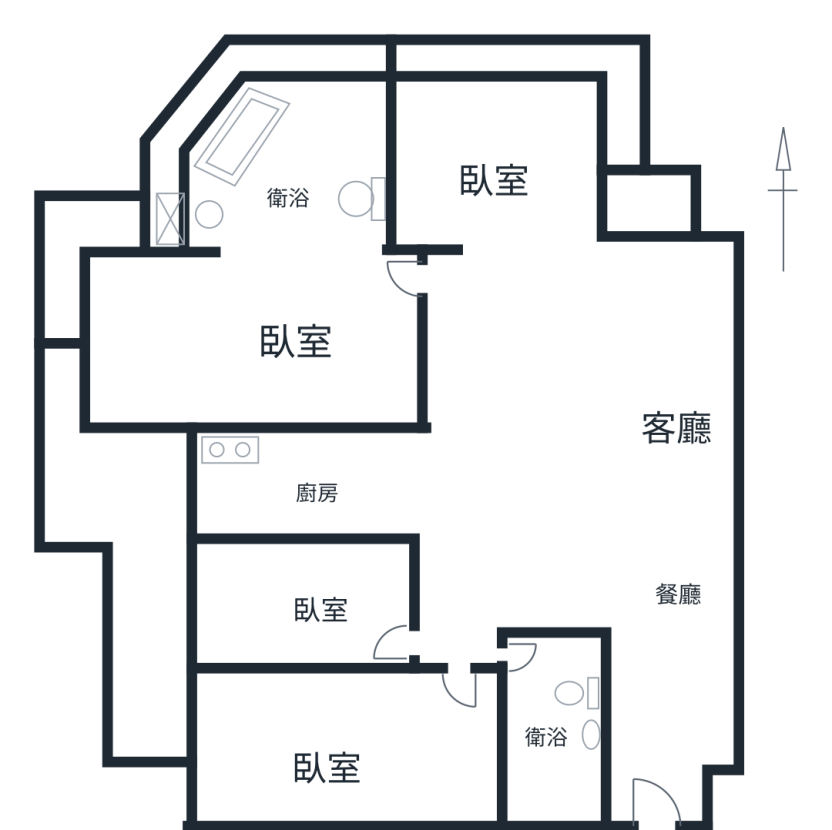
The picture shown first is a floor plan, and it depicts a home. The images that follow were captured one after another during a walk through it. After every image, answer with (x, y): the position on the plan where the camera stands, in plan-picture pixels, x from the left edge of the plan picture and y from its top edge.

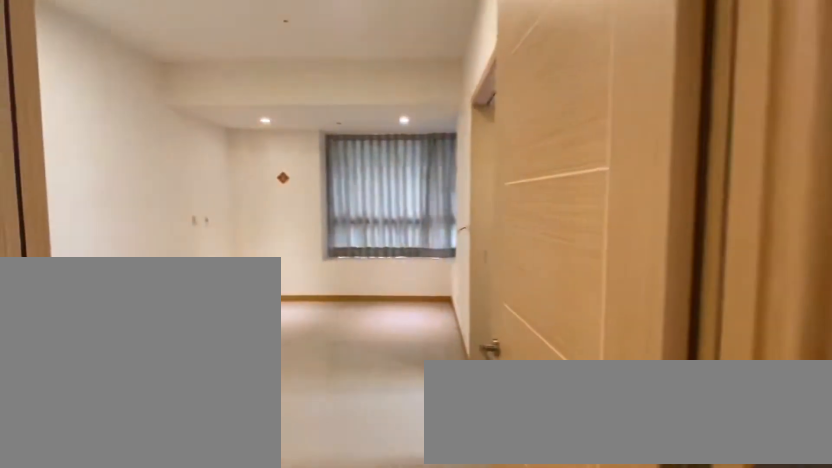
(306, 291)
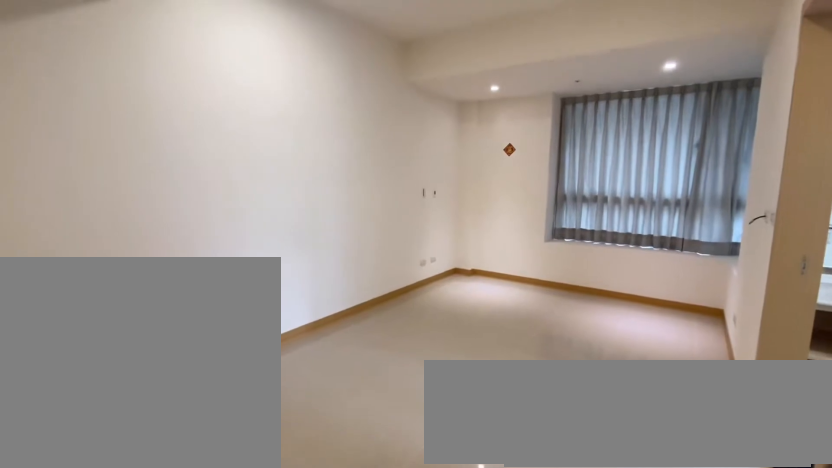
(305, 293)
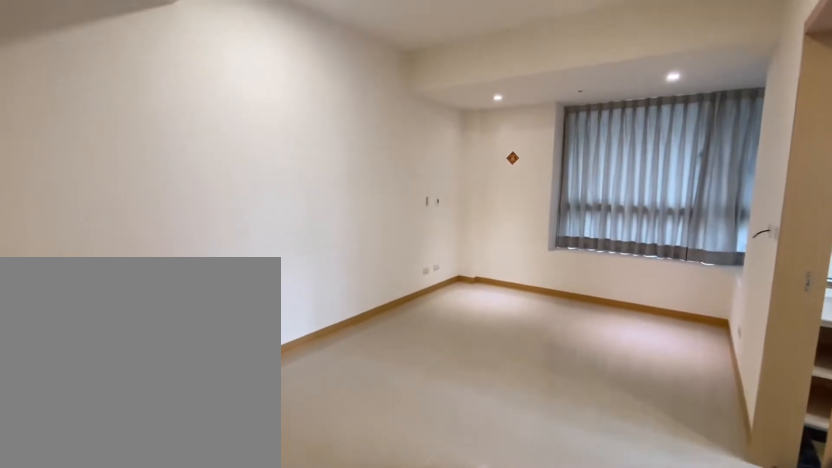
(304, 320)
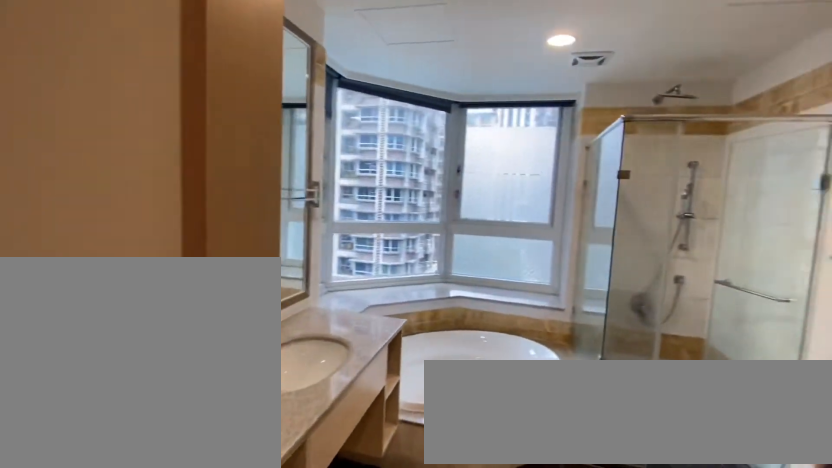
(298, 133)
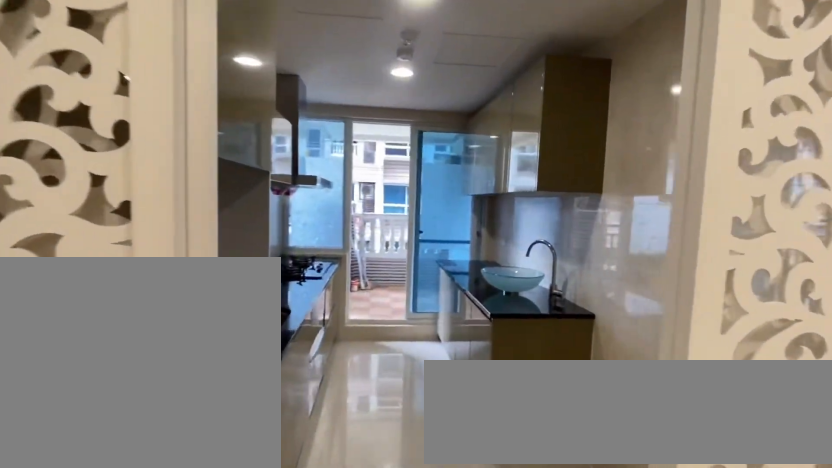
(318, 466)
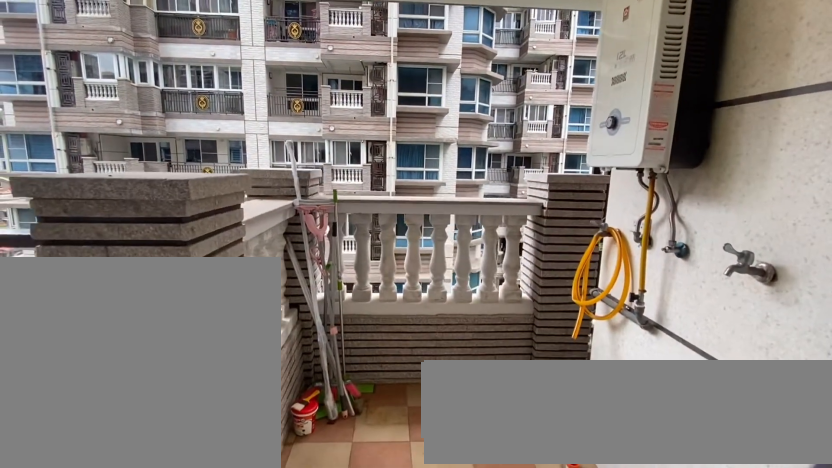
(133, 501)
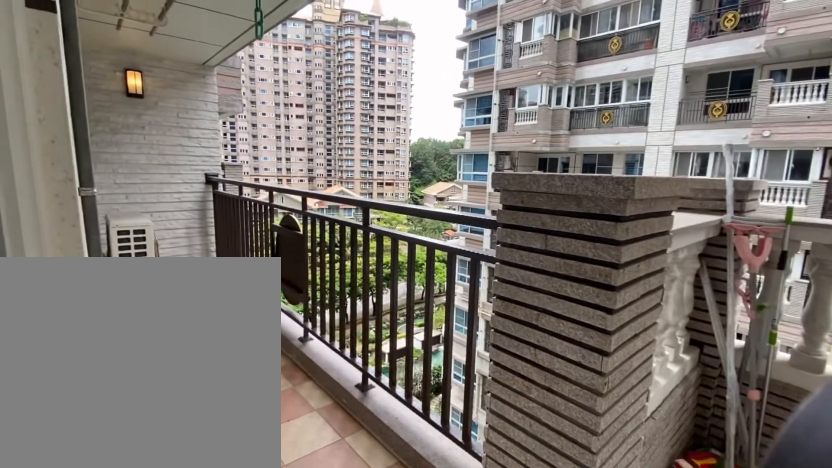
(132, 501)
